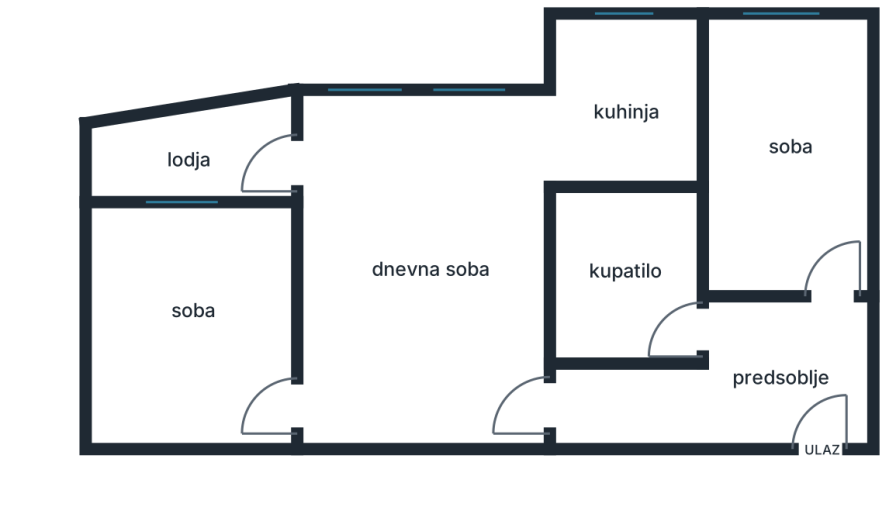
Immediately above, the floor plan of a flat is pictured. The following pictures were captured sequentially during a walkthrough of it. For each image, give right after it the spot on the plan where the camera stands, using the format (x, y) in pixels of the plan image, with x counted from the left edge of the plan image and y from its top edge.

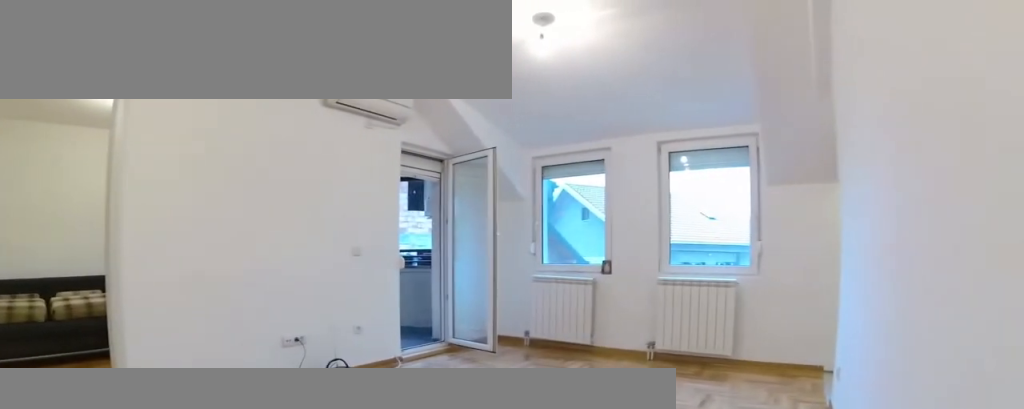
(536, 392)
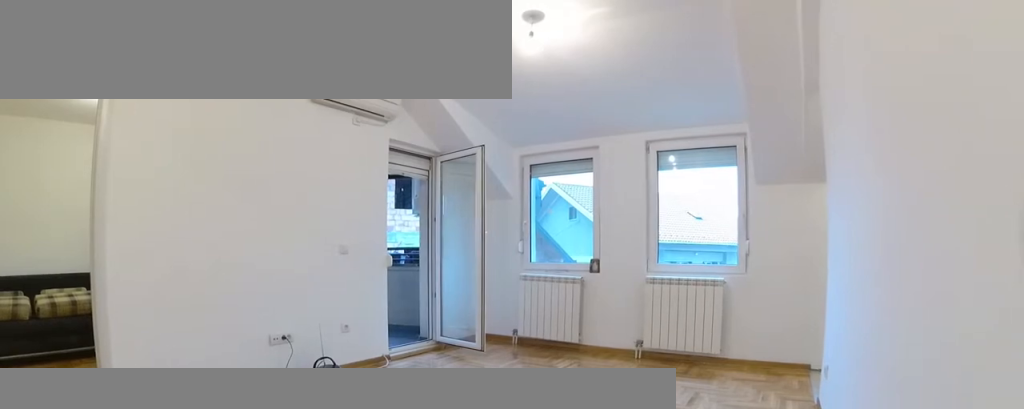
(535, 392)
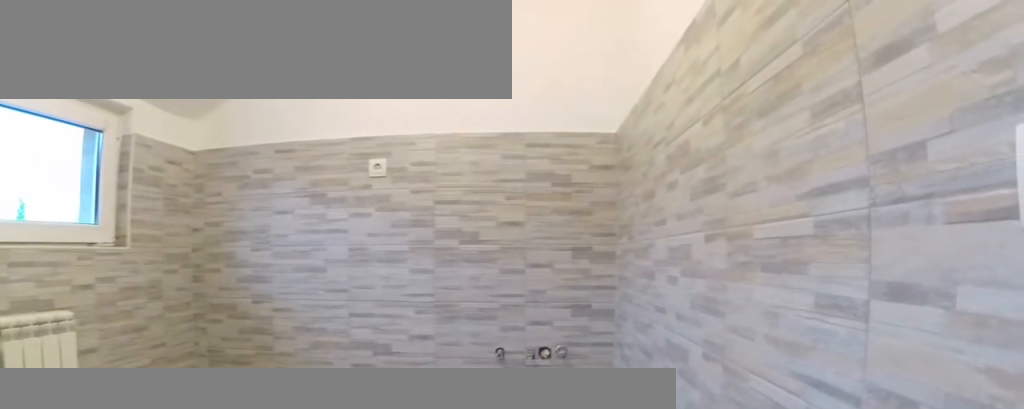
(534, 171)
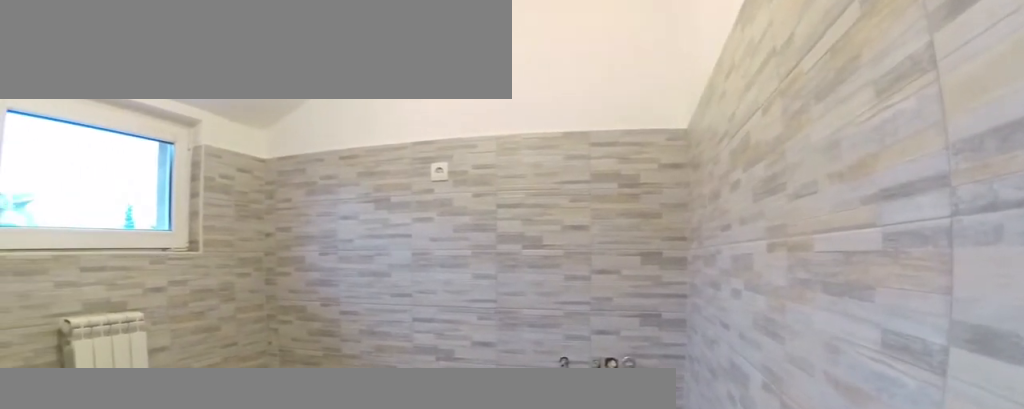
(538, 176)
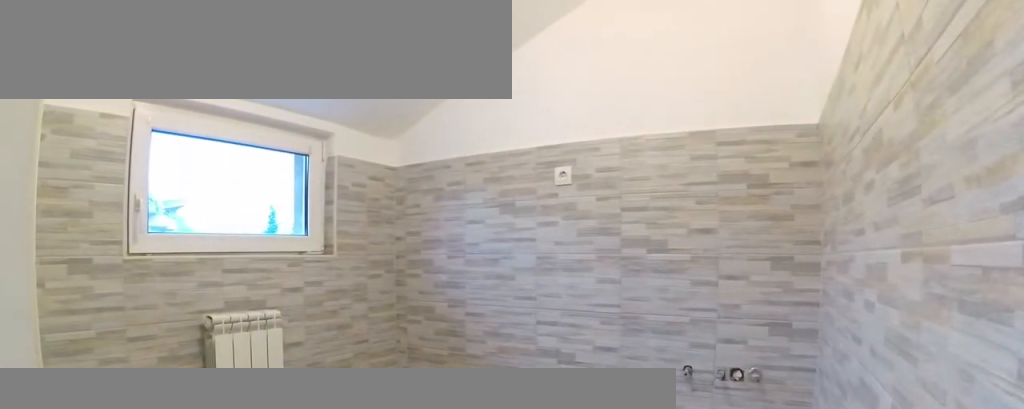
(540, 182)
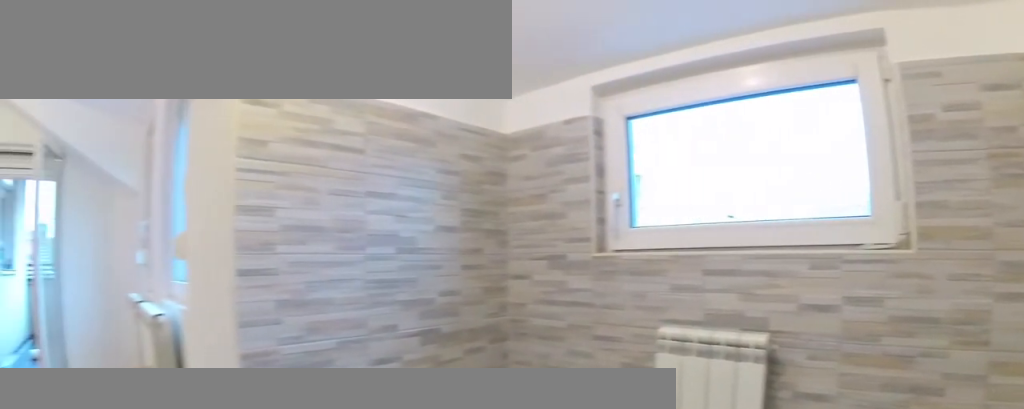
(689, 160)
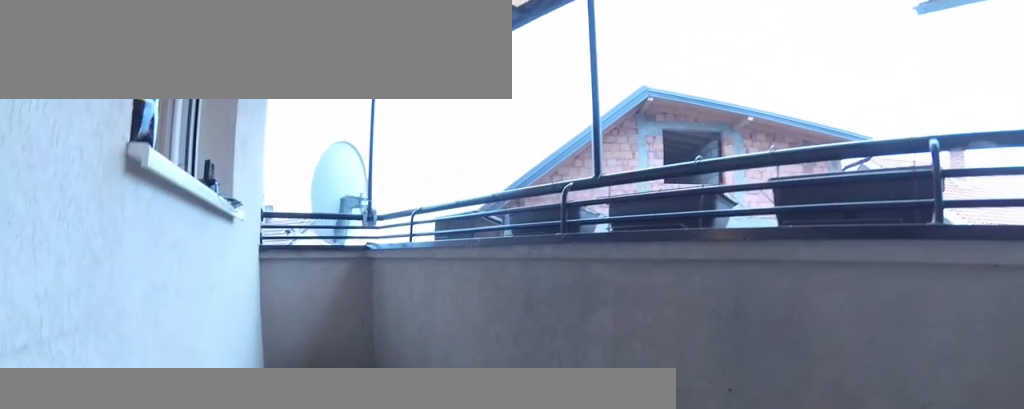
(305, 149)
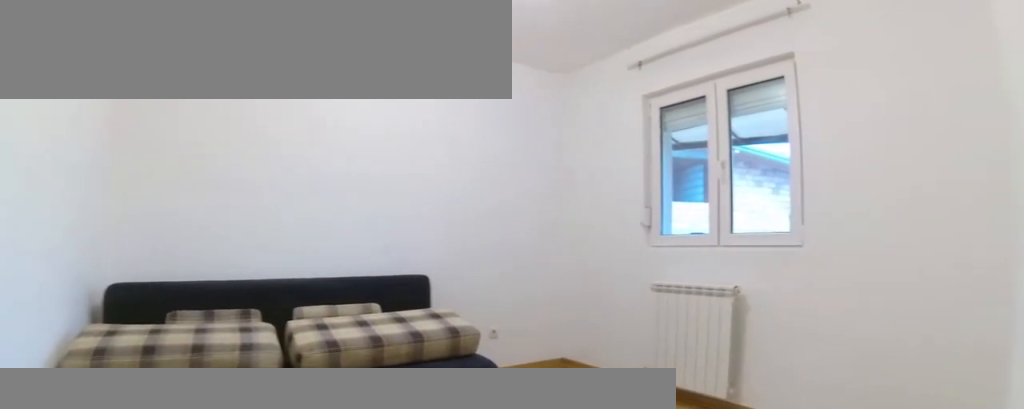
(315, 396)
